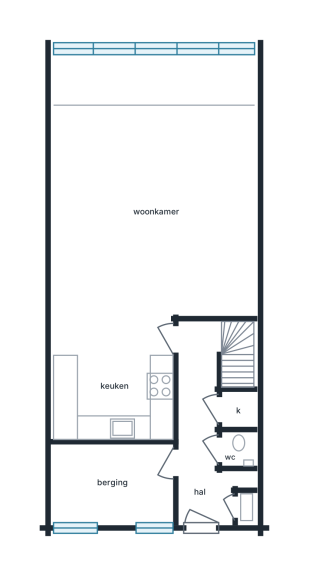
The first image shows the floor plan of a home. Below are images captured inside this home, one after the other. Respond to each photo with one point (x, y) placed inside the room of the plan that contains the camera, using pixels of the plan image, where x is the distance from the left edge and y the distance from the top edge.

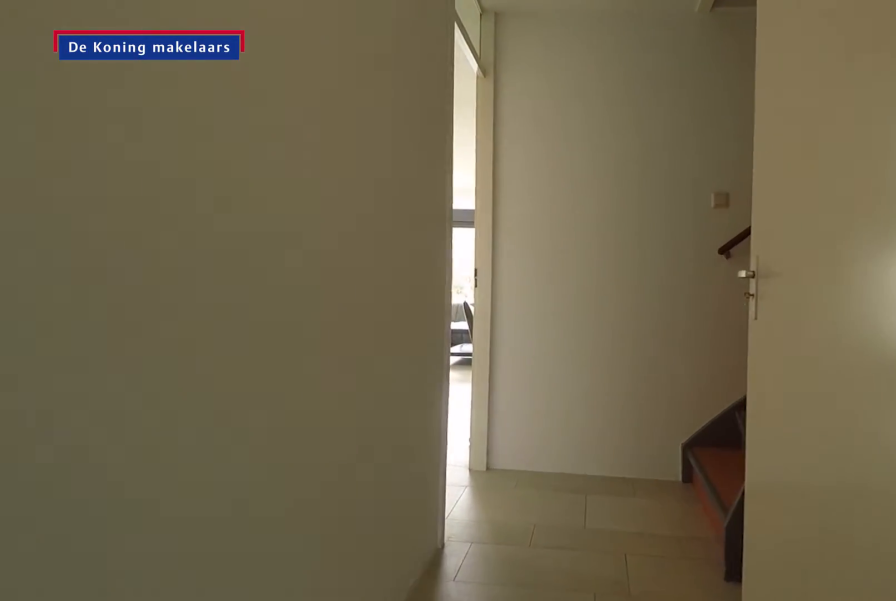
(202, 431)
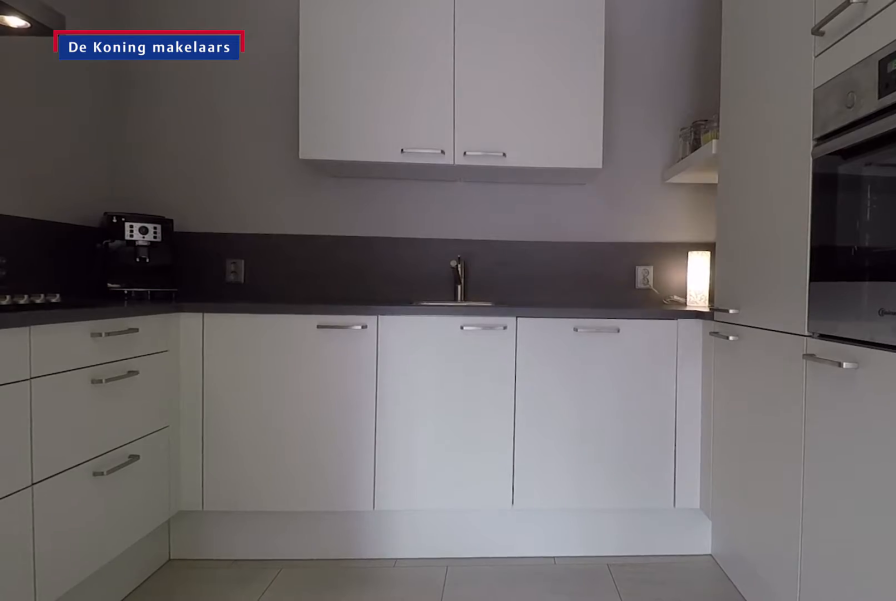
(113, 379)
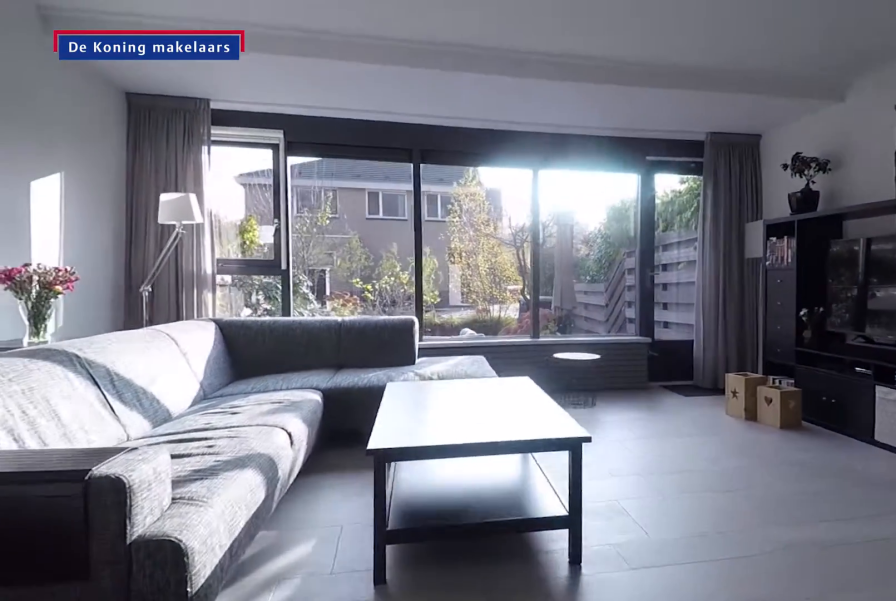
(170, 157)
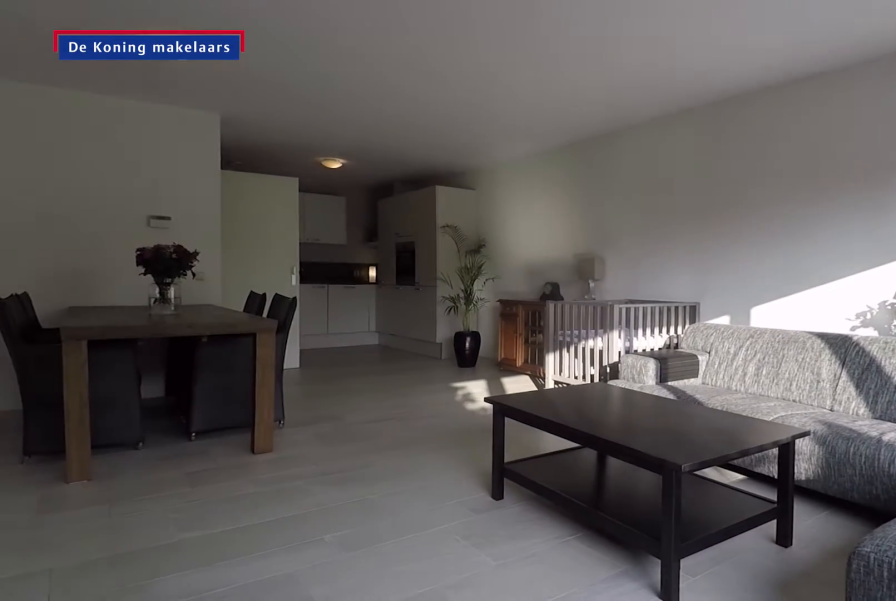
(170, 157)
